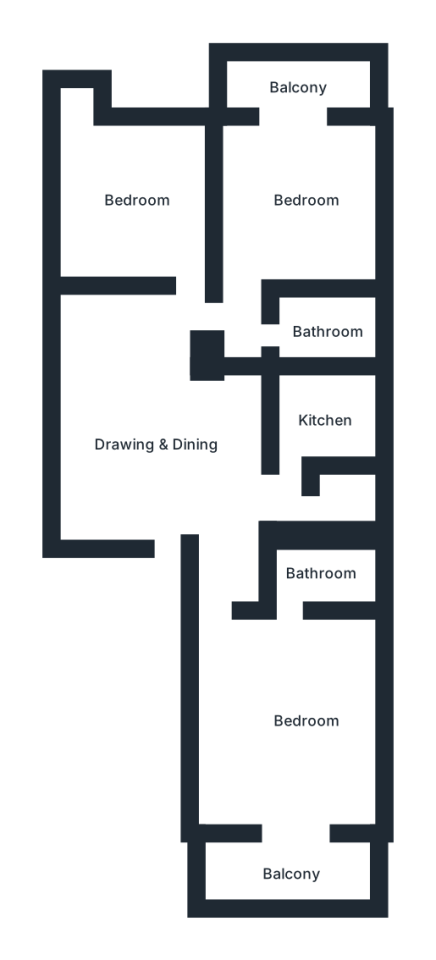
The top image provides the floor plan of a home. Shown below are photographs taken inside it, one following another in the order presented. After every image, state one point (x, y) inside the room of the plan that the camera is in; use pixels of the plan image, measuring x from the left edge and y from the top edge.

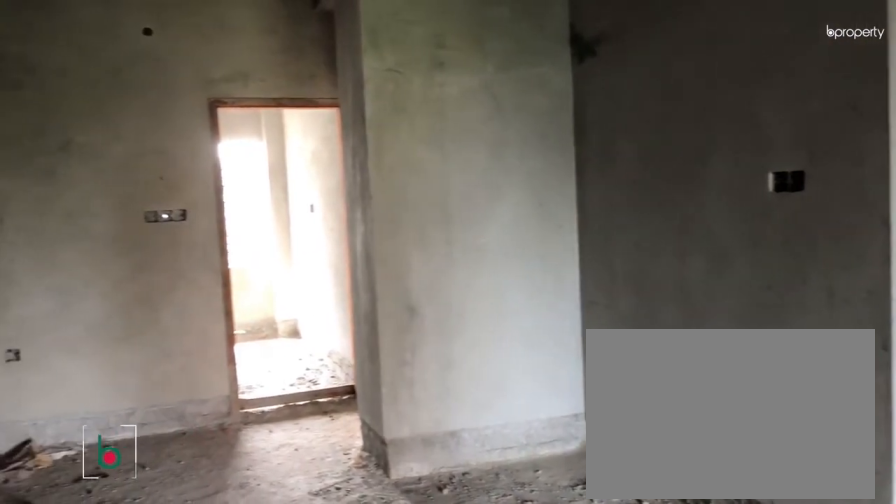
(160, 447)
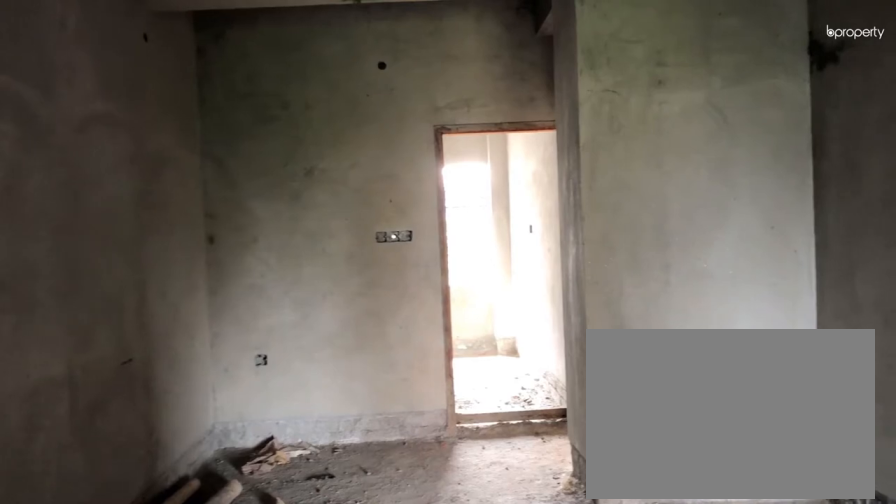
(160, 447)
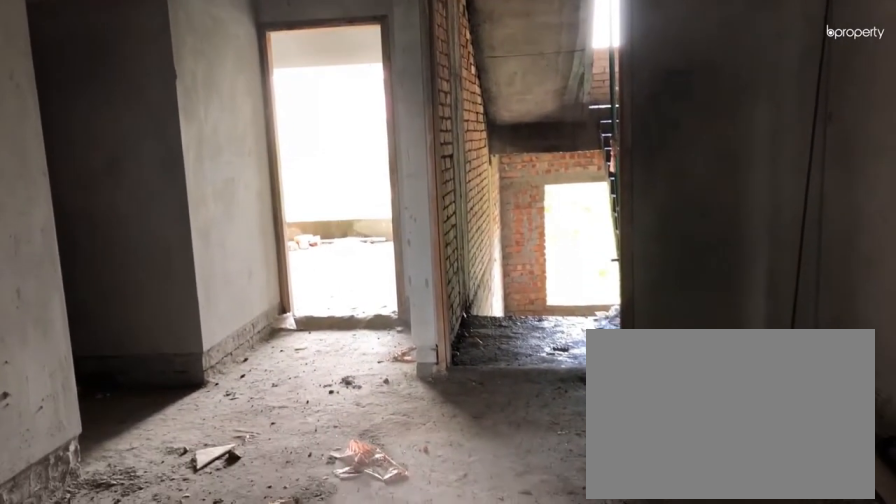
(161, 451)
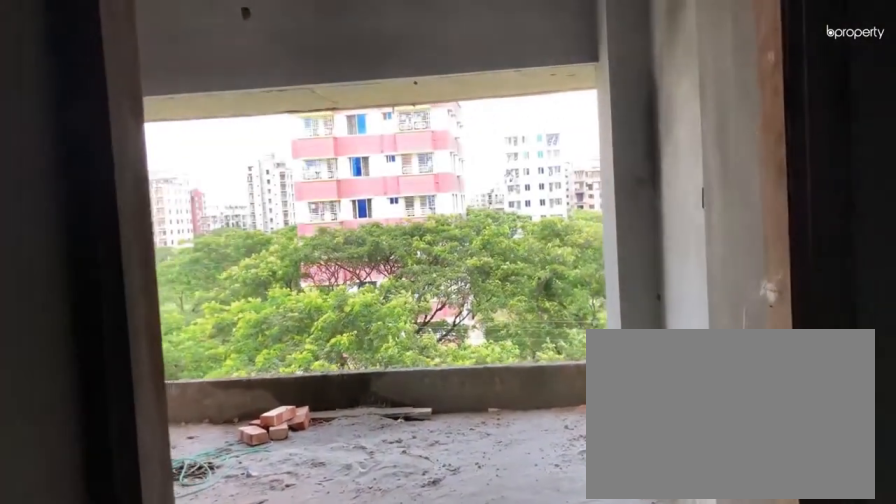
(306, 727)
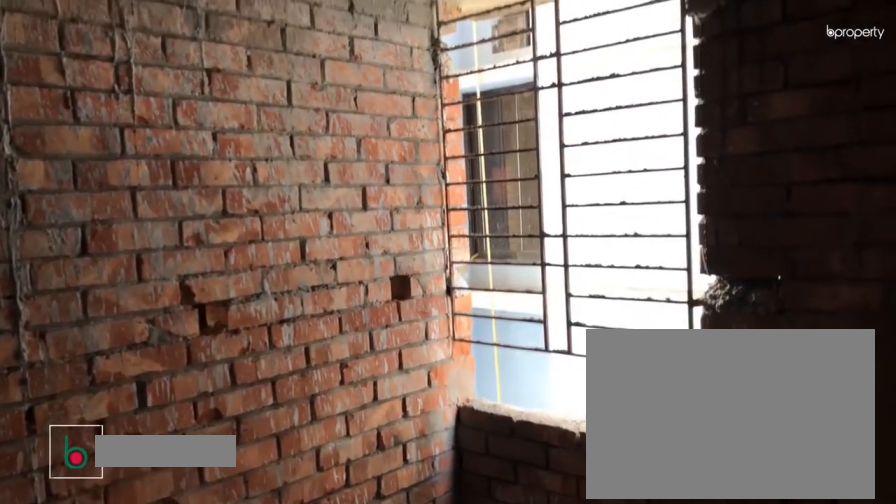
(330, 417)
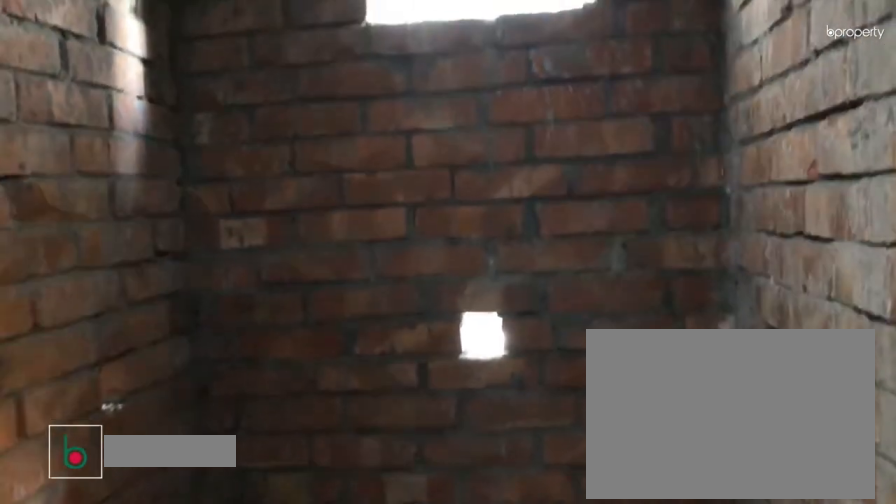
(342, 505)
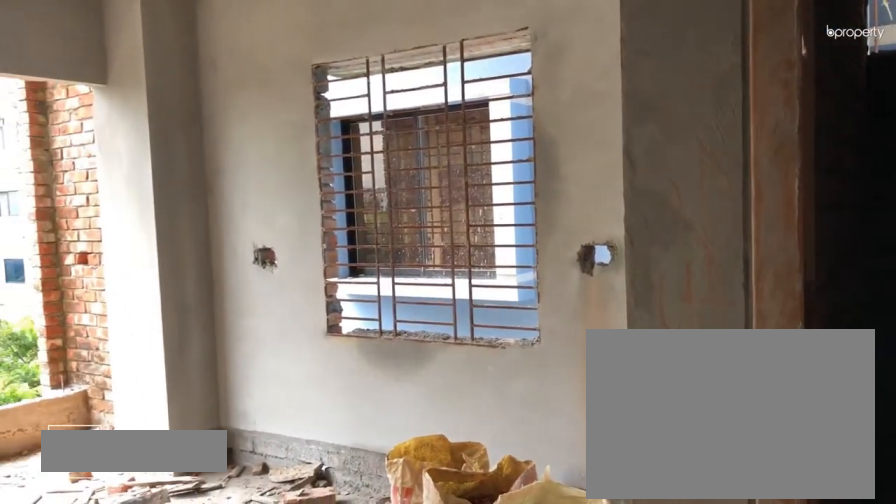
(318, 207)
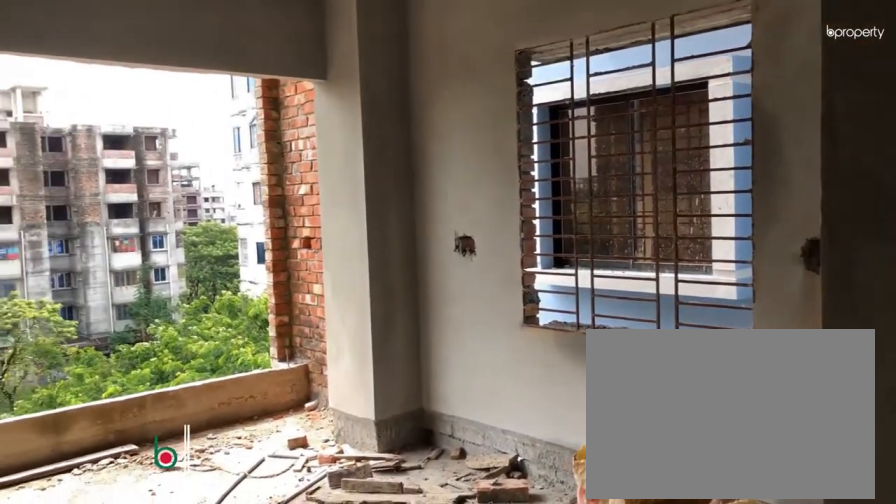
(318, 207)
